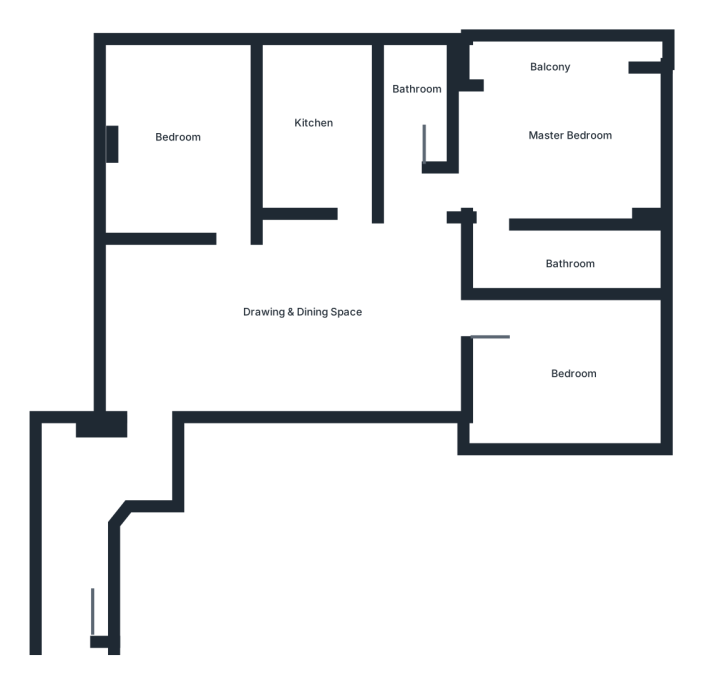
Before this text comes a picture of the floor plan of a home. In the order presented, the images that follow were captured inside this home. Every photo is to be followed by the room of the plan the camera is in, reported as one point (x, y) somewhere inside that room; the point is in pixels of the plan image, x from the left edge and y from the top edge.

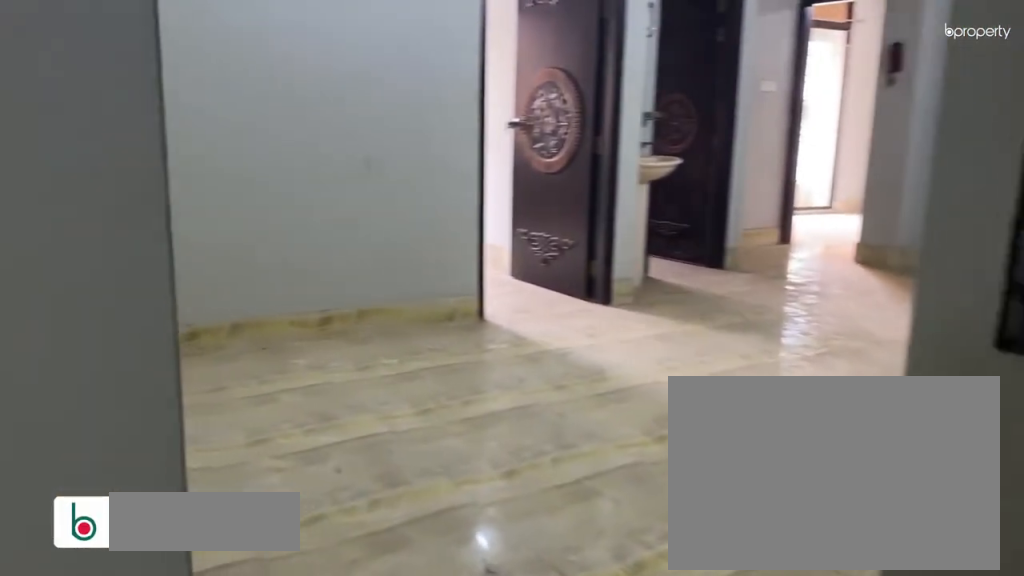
(179, 379)
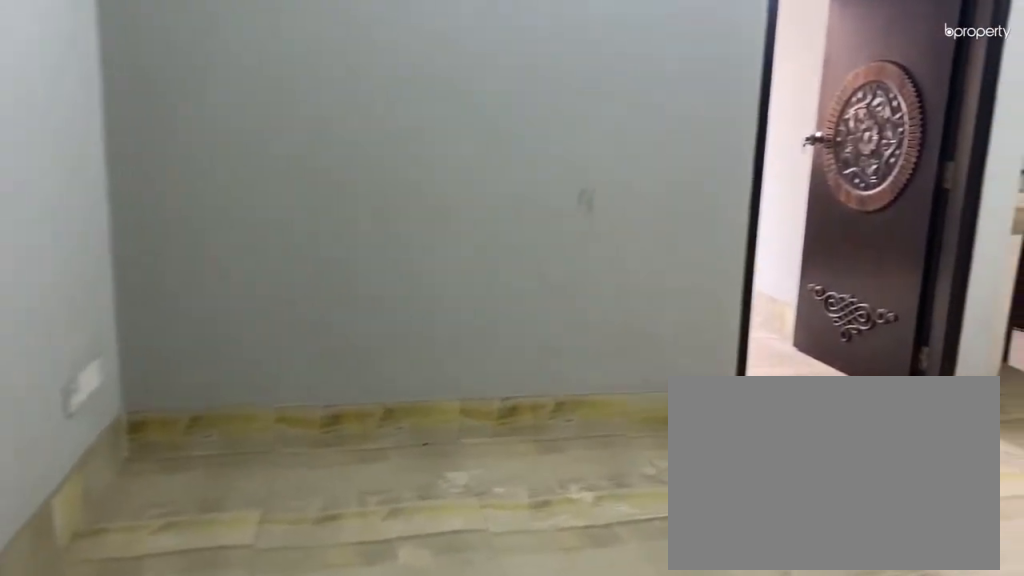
(179, 379)
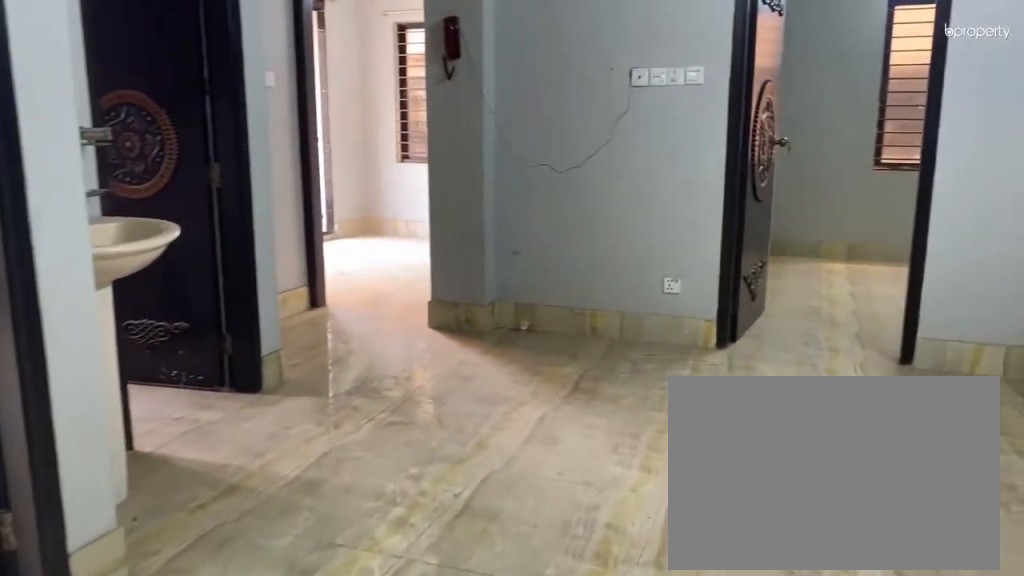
(297, 289)
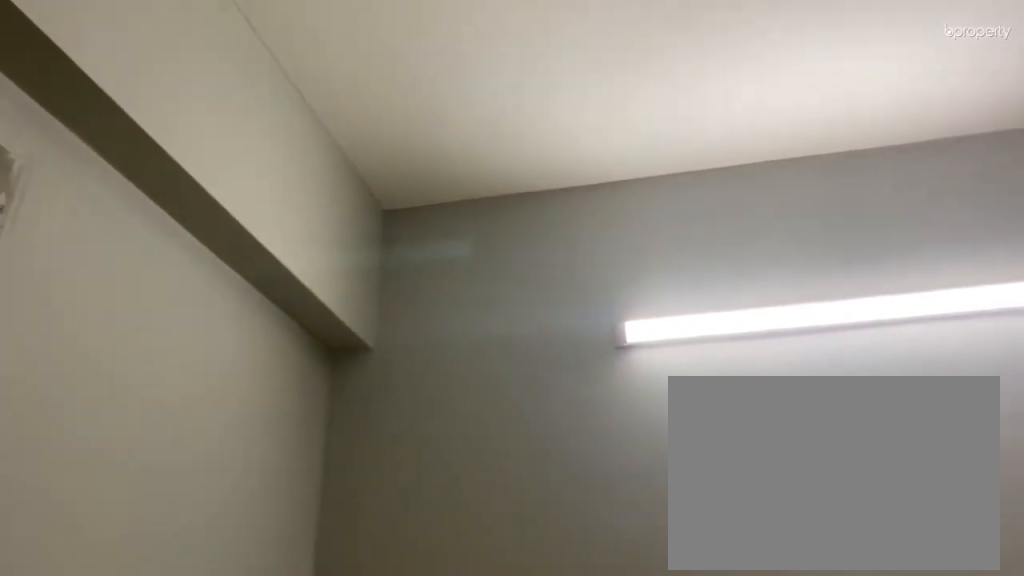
(298, 288)
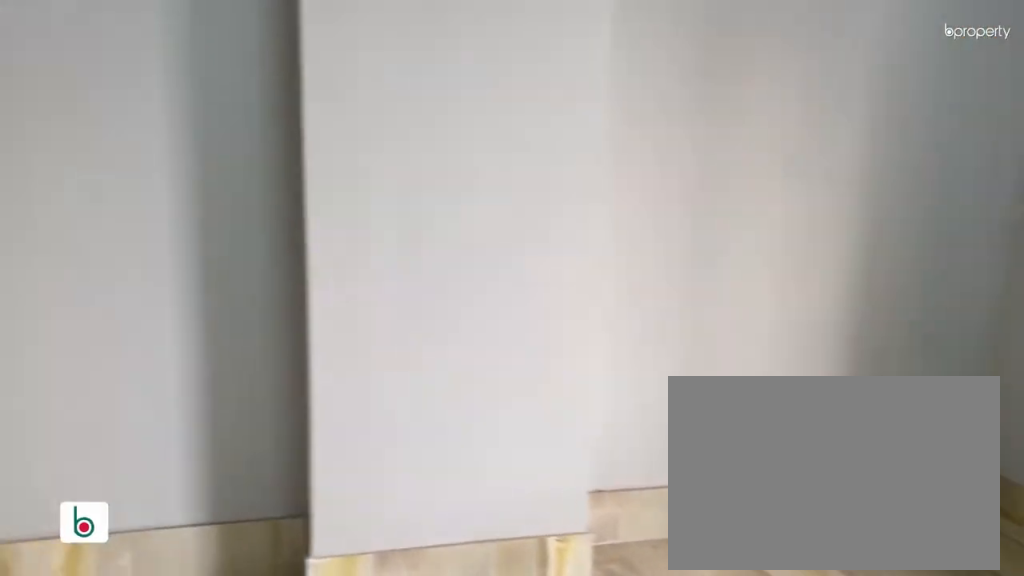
(169, 161)
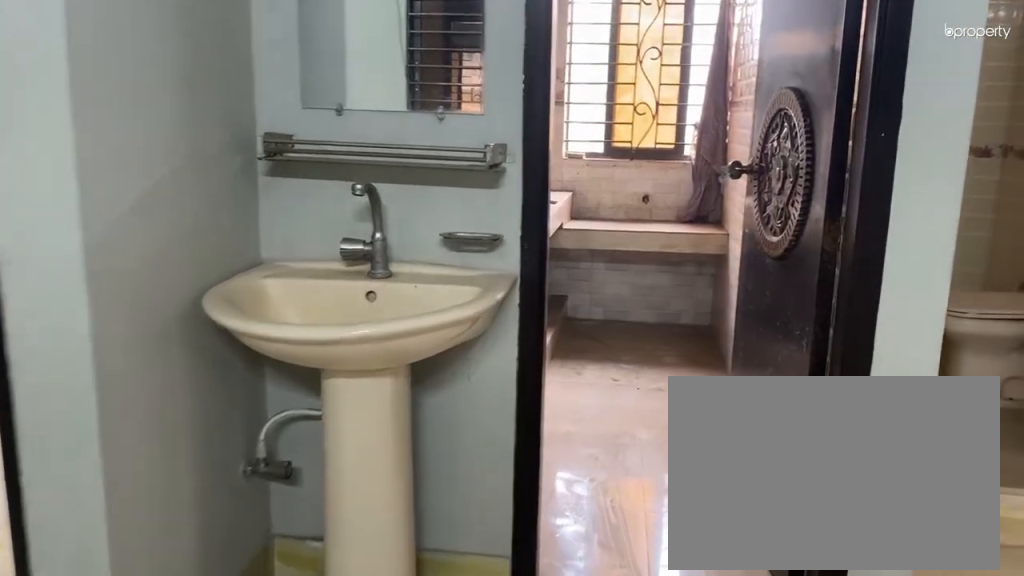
(342, 215)
